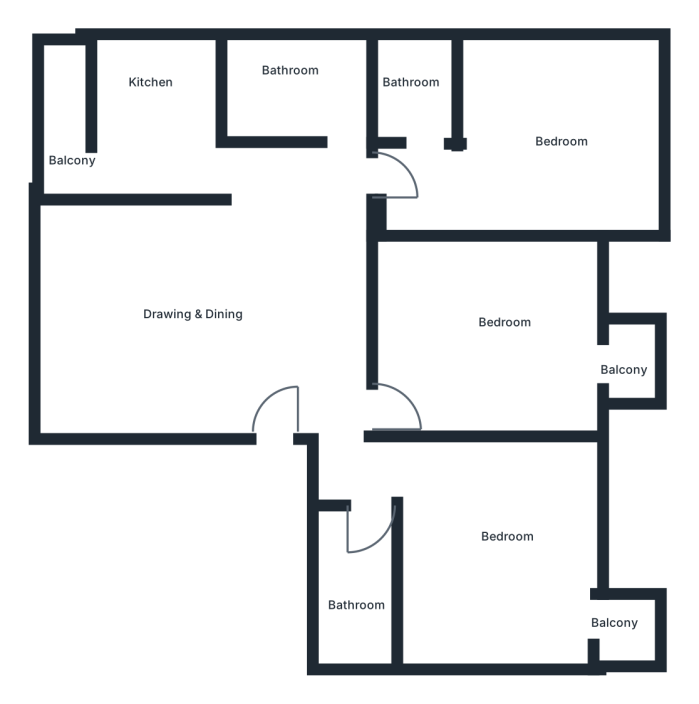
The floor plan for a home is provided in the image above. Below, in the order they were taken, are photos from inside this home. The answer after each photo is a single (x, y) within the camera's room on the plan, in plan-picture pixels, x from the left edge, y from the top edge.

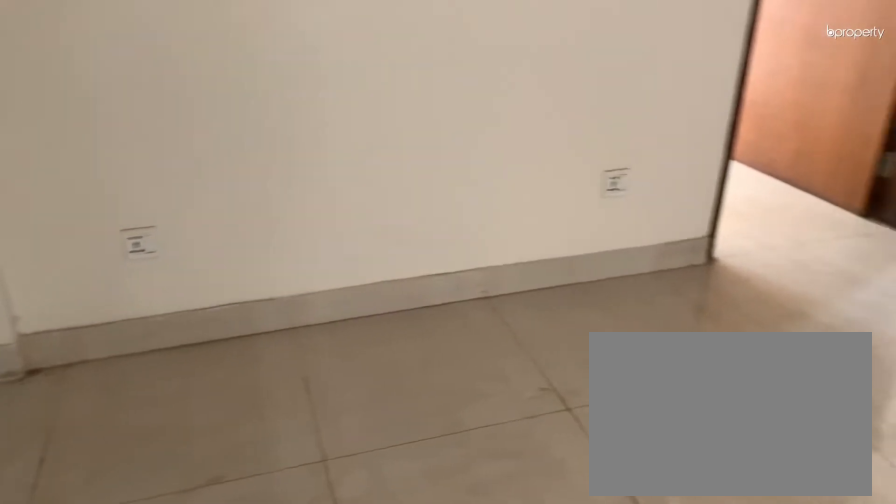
(224, 307)
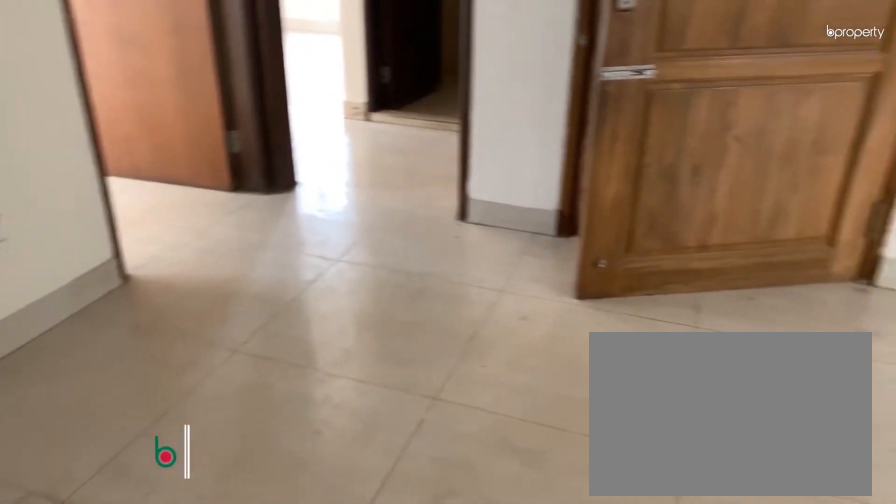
(224, 307)
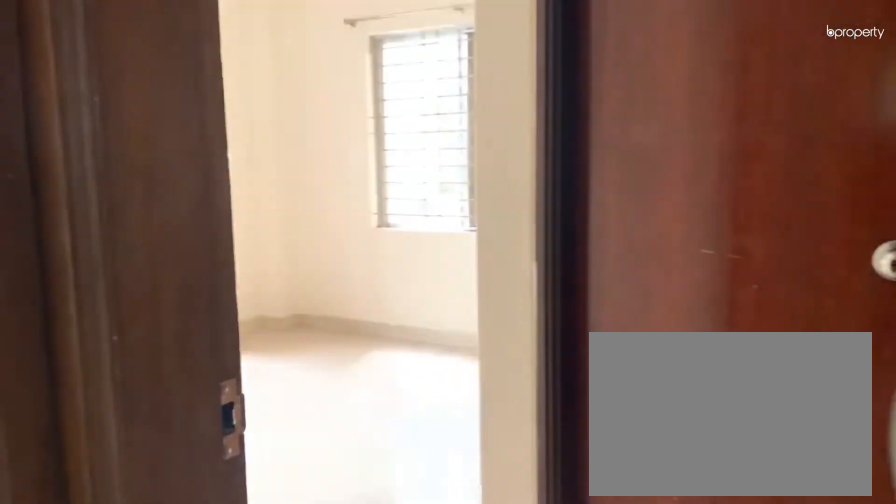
(362, 467)
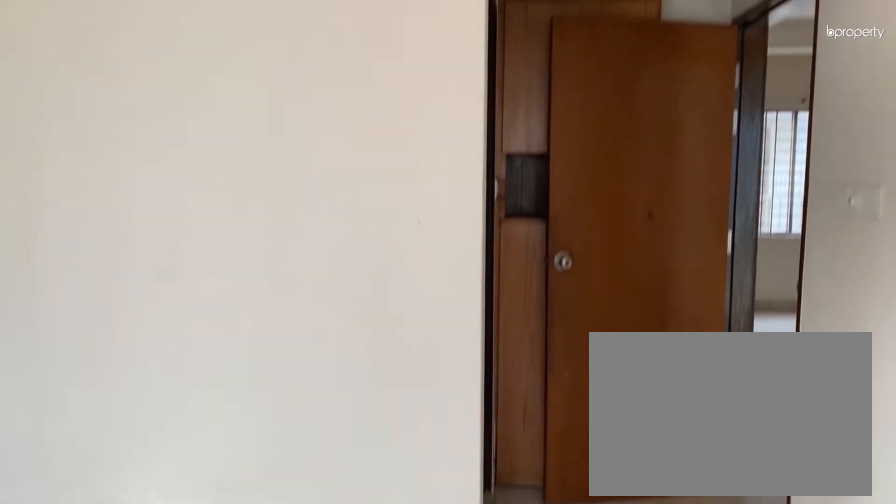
(504, 571)
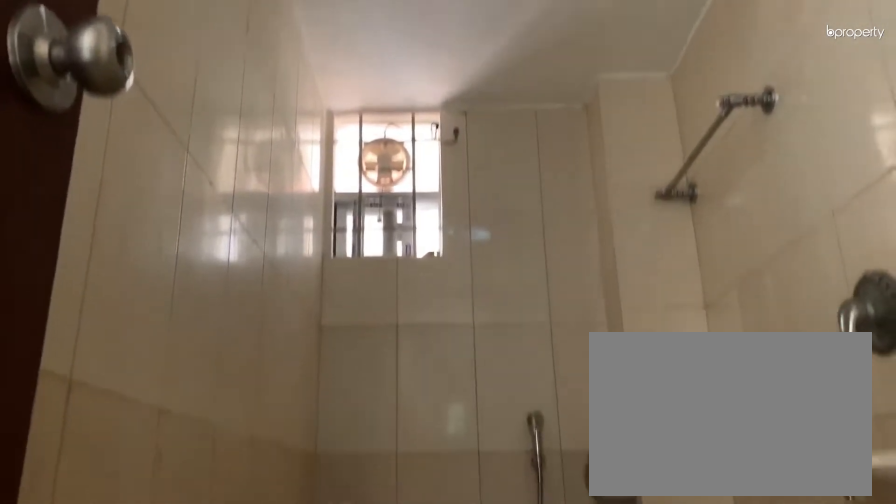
(358, 568)
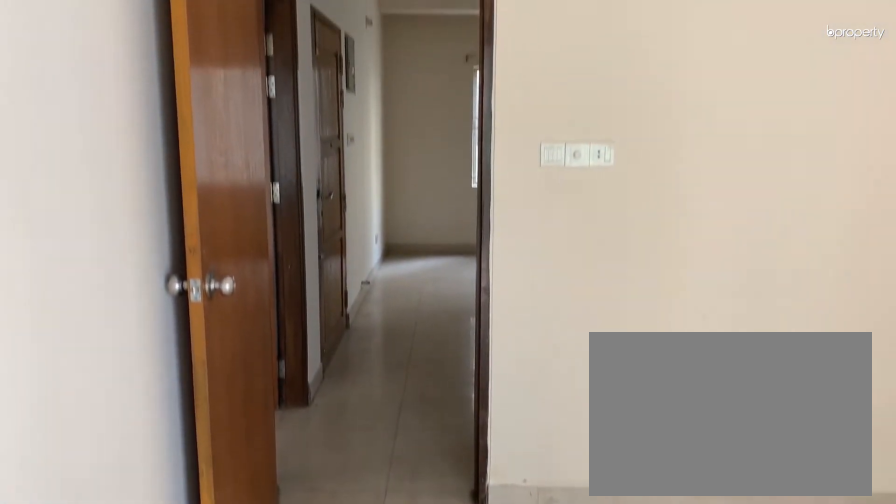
(518, 360)
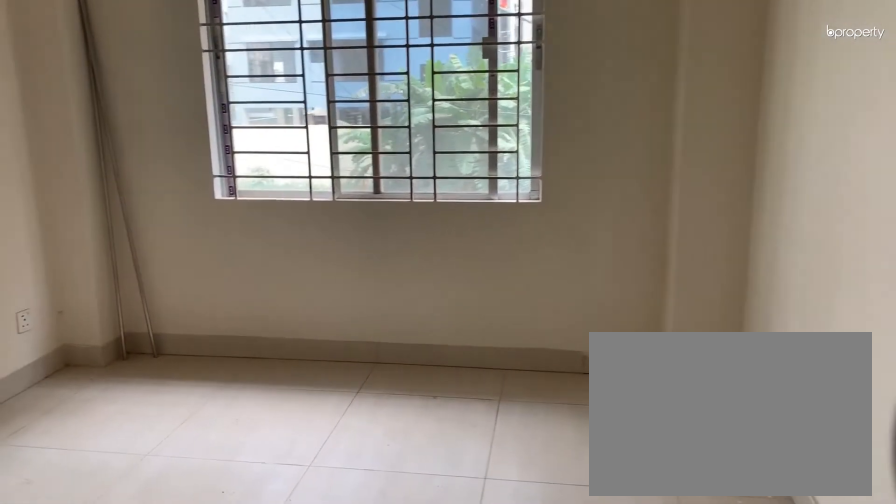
(541, 145)
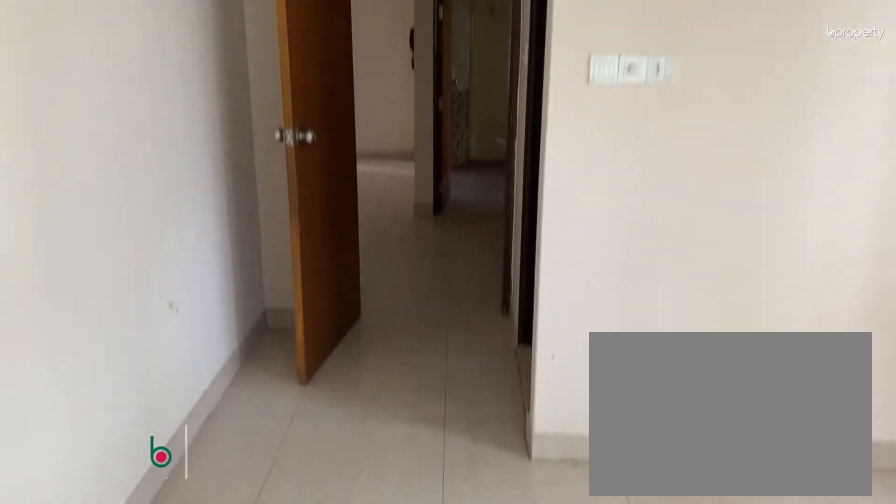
(541, 145)
